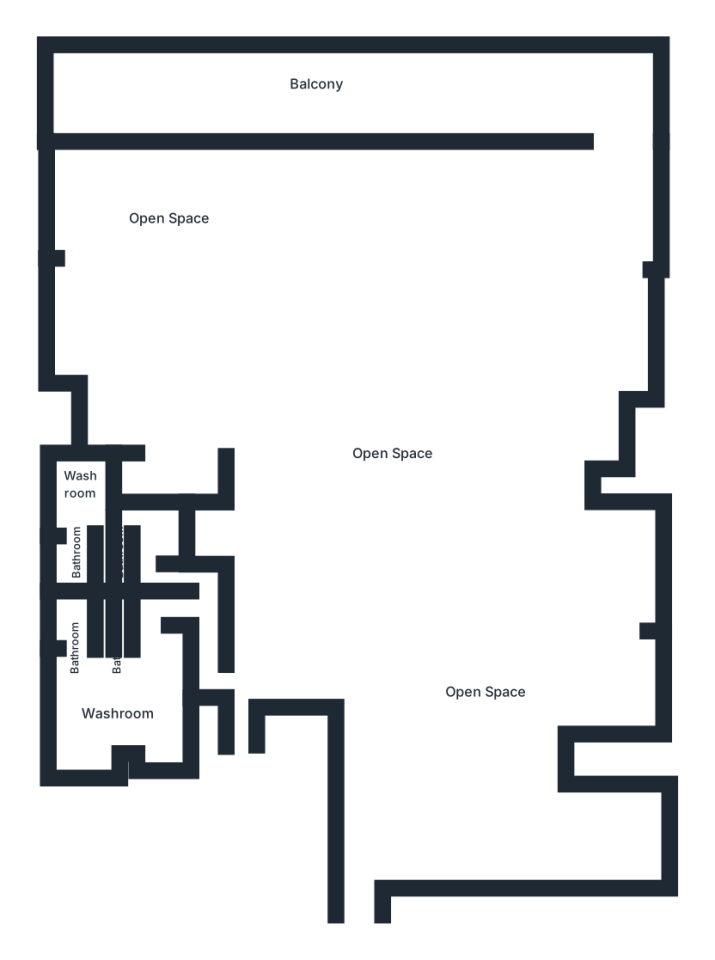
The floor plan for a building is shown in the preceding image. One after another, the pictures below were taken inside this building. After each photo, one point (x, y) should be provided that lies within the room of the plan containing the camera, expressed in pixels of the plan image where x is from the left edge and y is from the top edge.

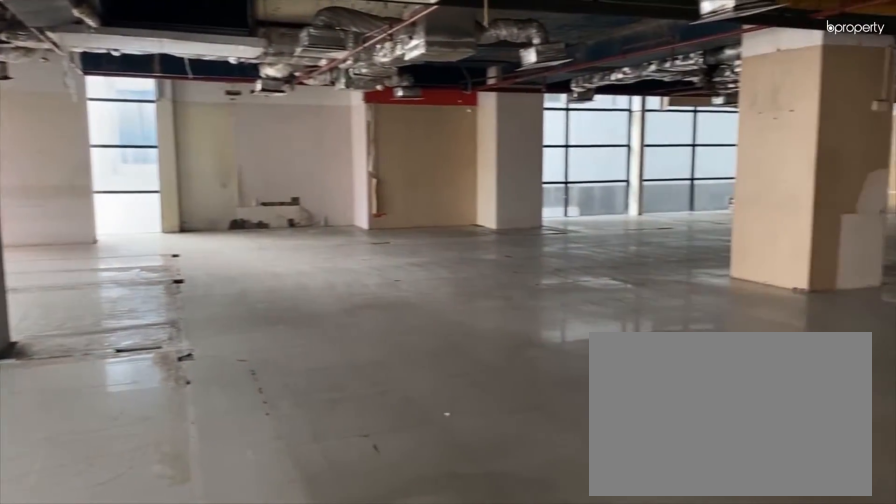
(515, 233)
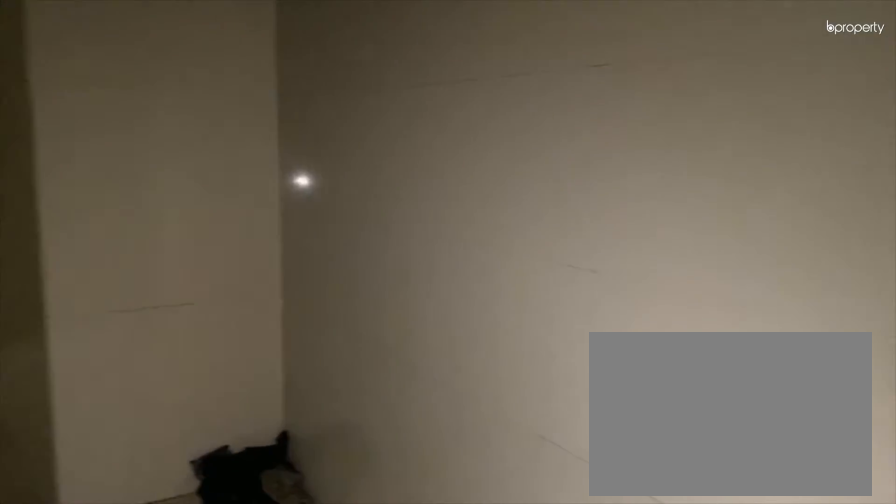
(204, 641)
